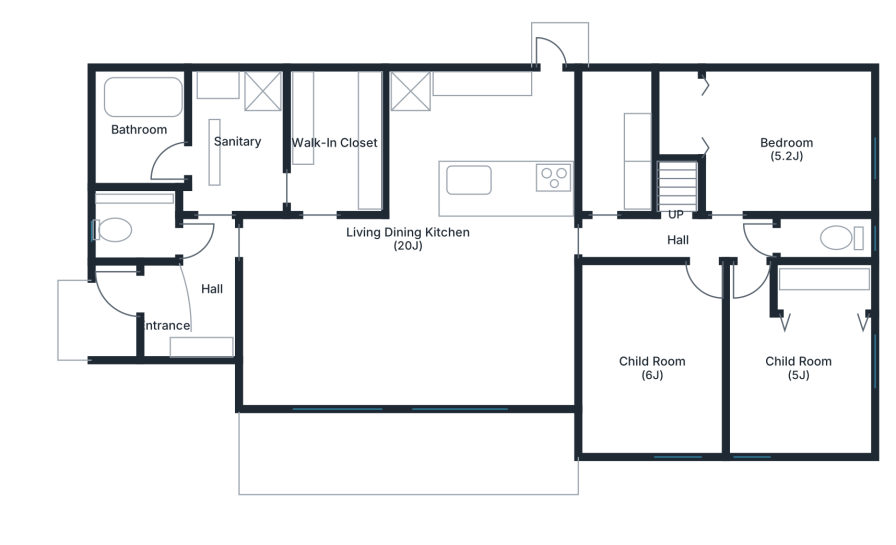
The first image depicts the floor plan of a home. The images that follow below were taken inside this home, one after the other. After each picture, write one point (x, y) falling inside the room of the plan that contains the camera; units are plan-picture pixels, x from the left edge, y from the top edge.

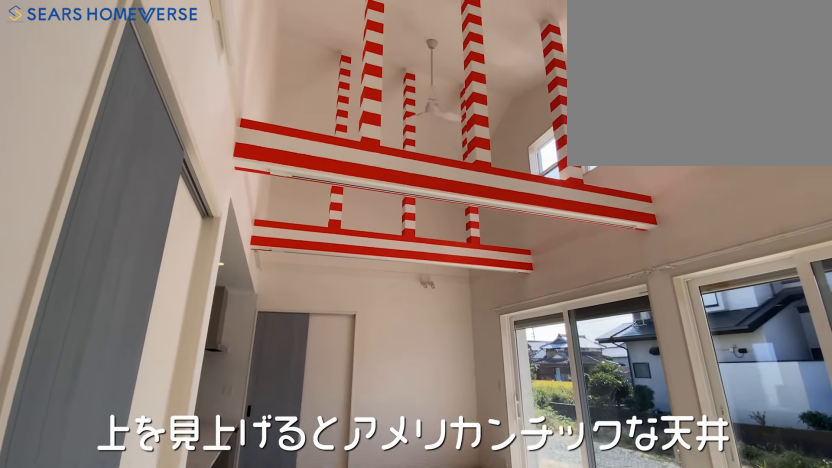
(402, 312)
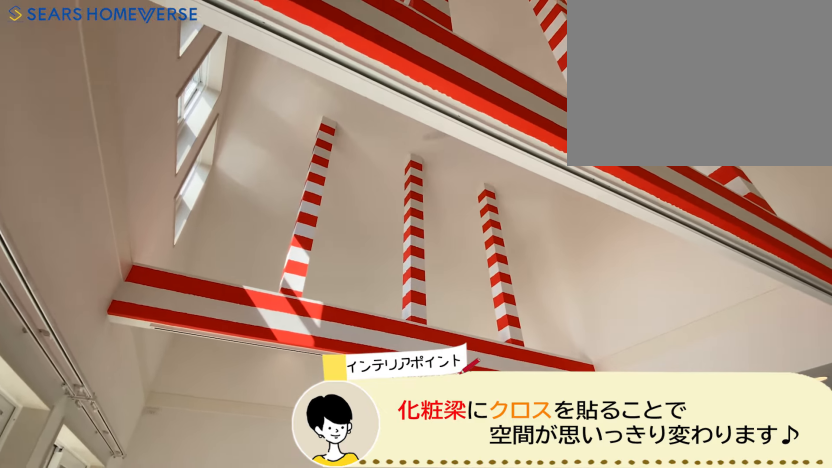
(411, 310)
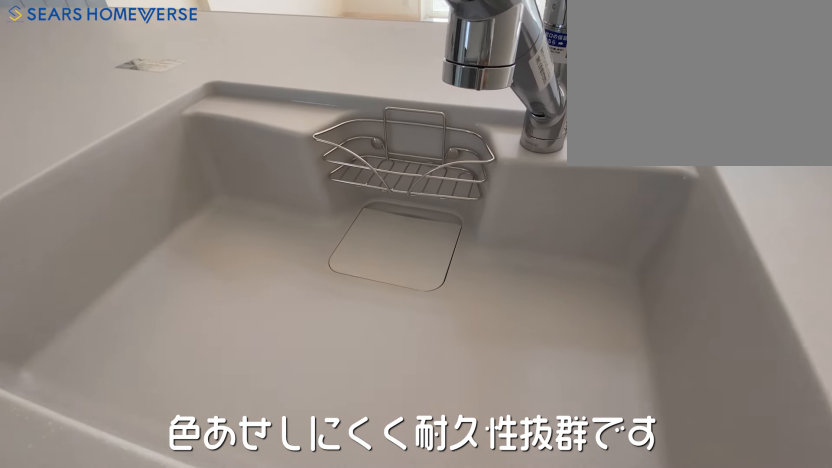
(492, 132)
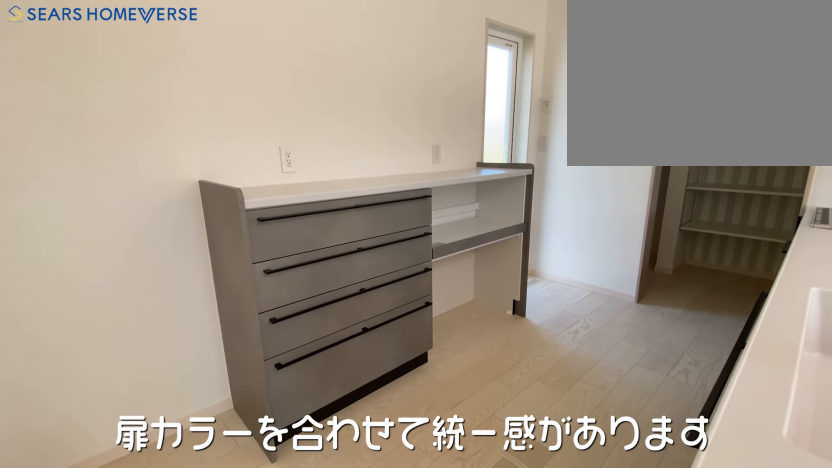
(493, 132)
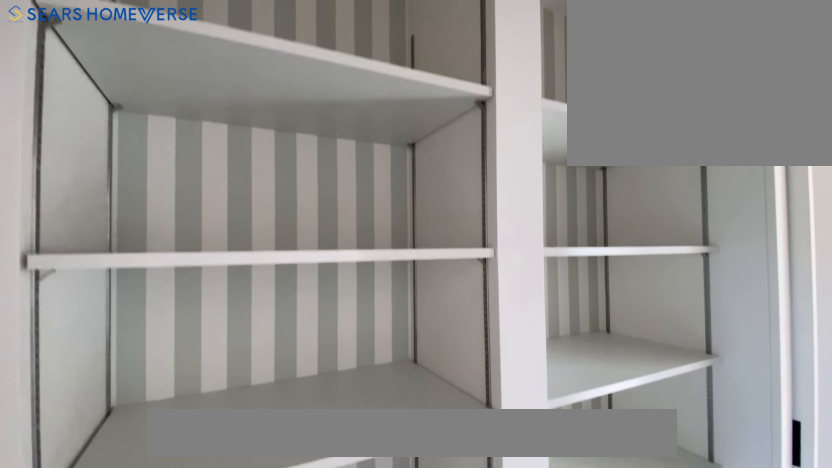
(614, 140)
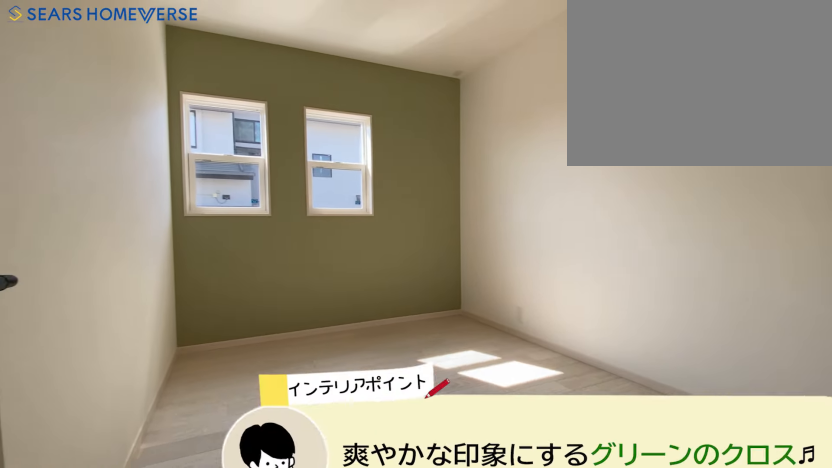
(651, 359)
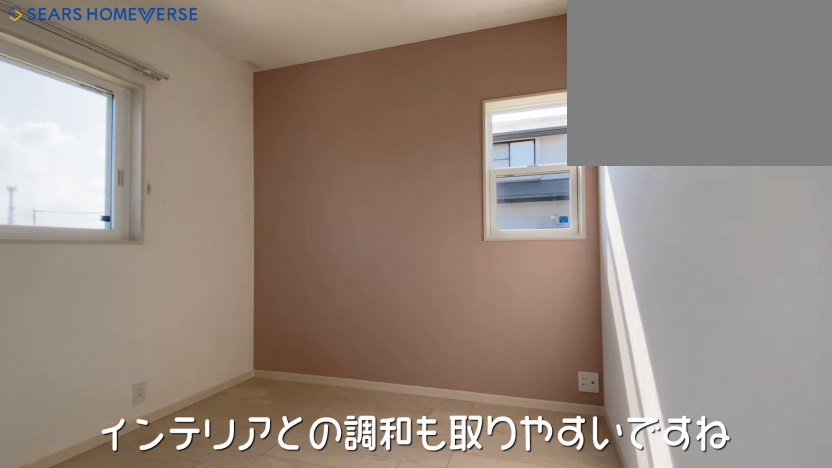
(810, 359)
